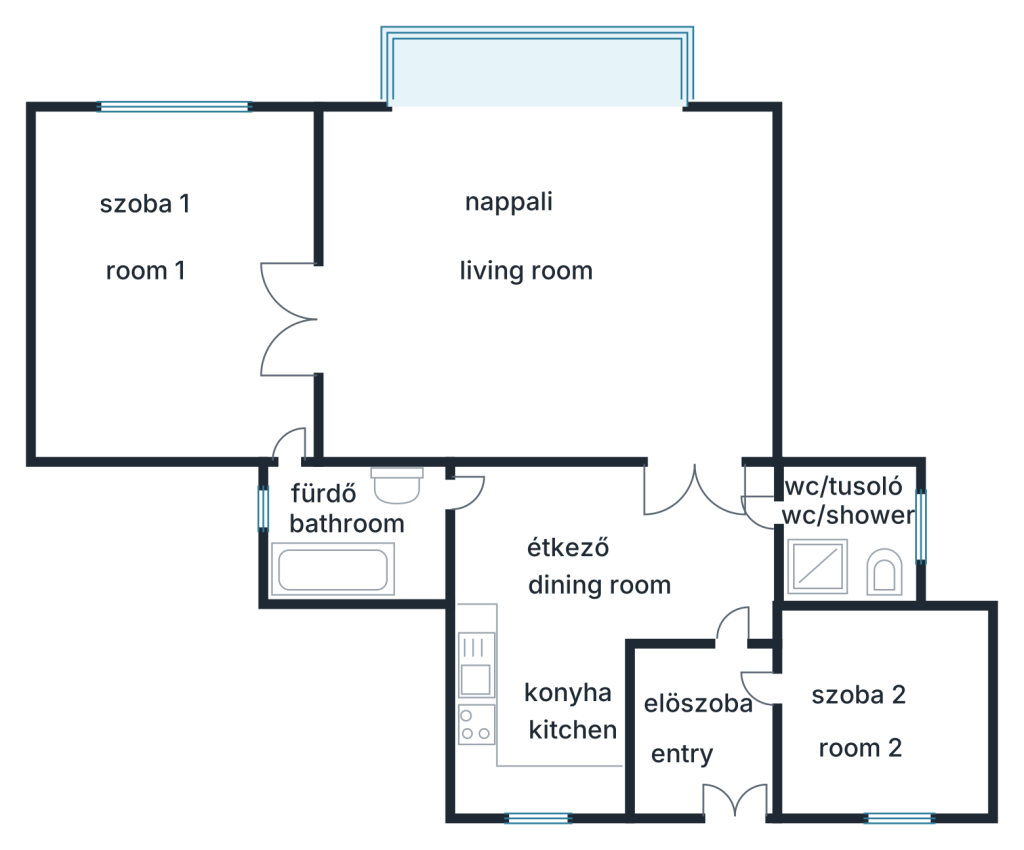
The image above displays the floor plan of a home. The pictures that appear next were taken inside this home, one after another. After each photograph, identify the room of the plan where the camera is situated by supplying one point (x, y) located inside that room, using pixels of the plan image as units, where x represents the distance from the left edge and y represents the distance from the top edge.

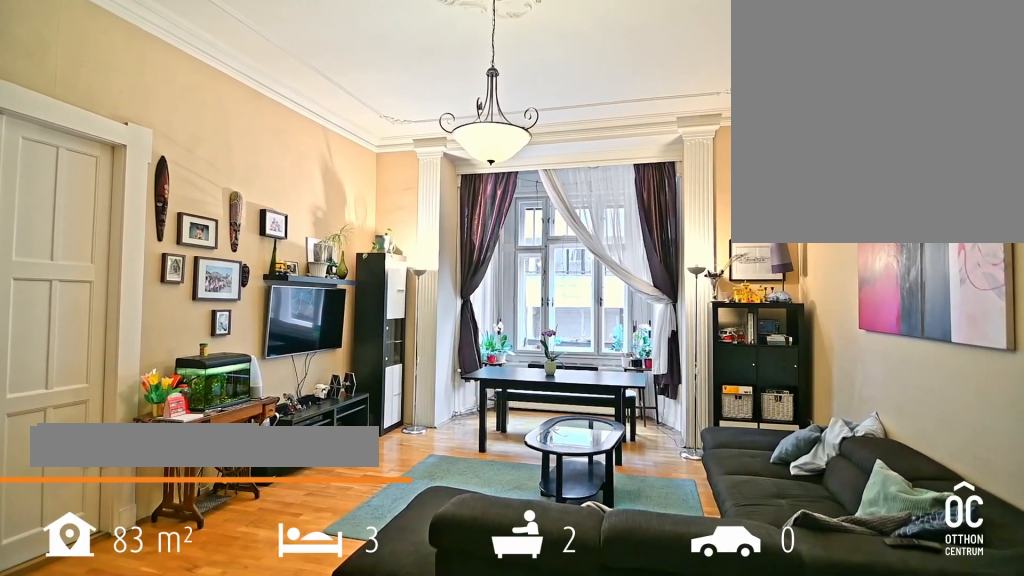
(535, 284)
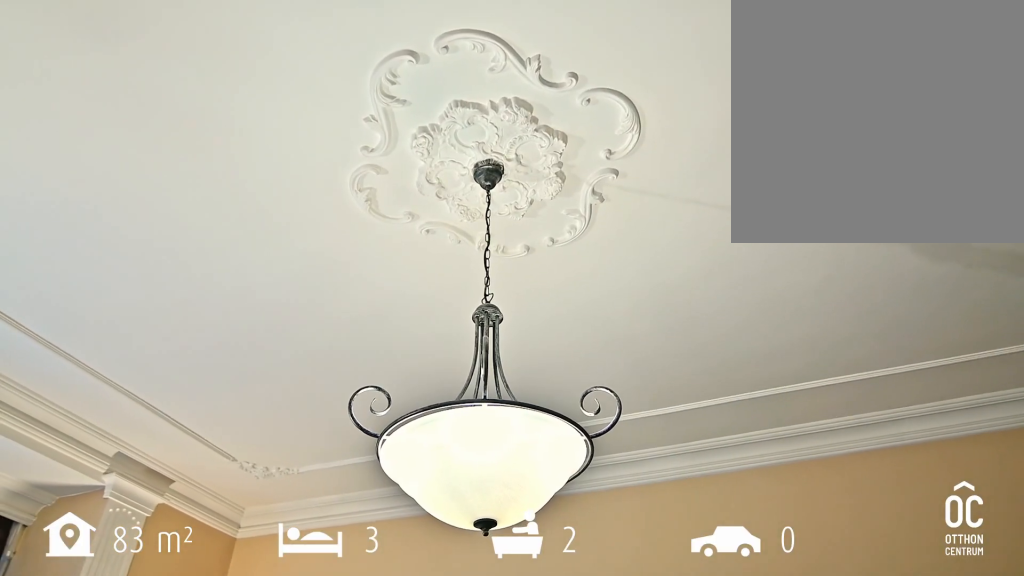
(535, 285)
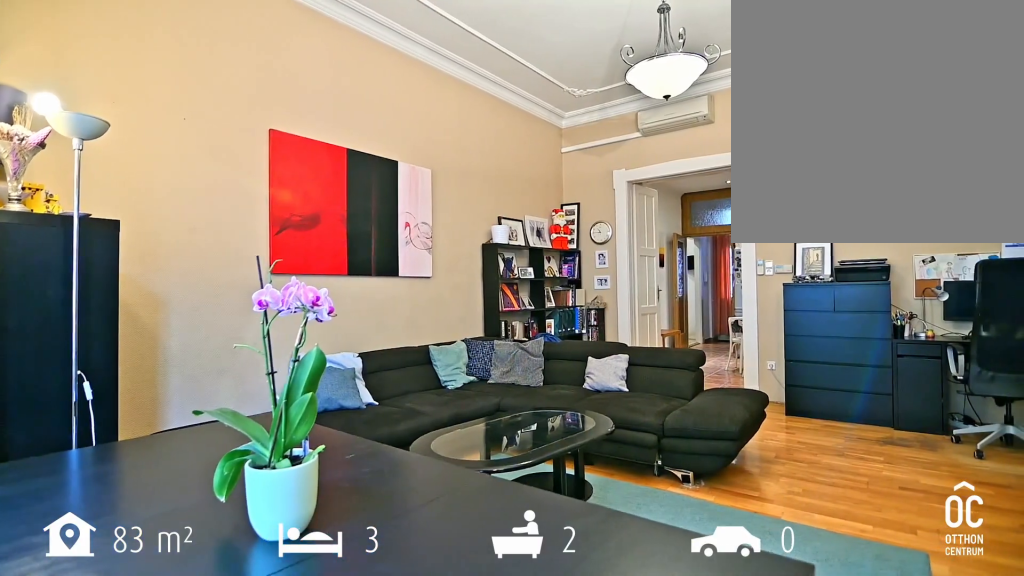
(535, 285)
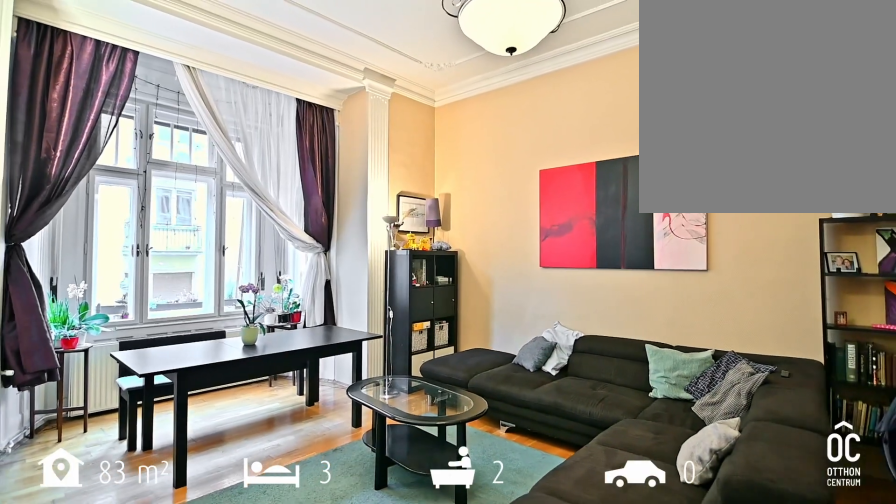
(535, 285)
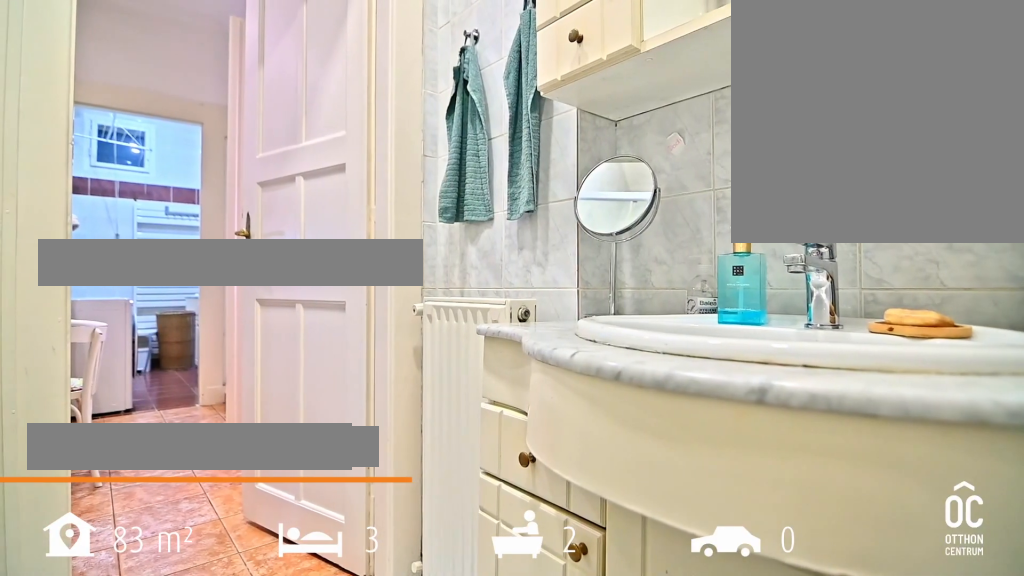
(843, 526)
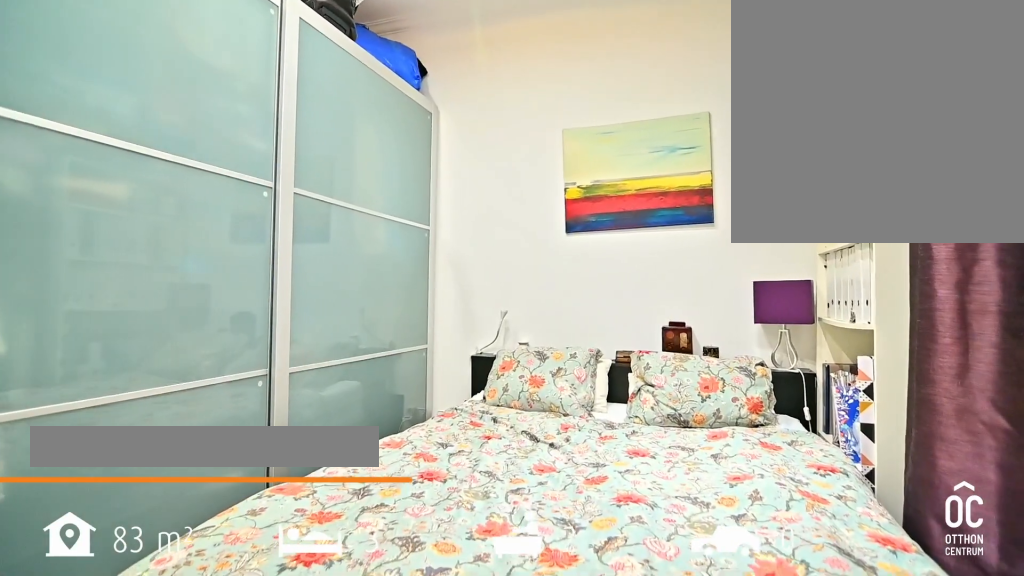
(878, 711)
